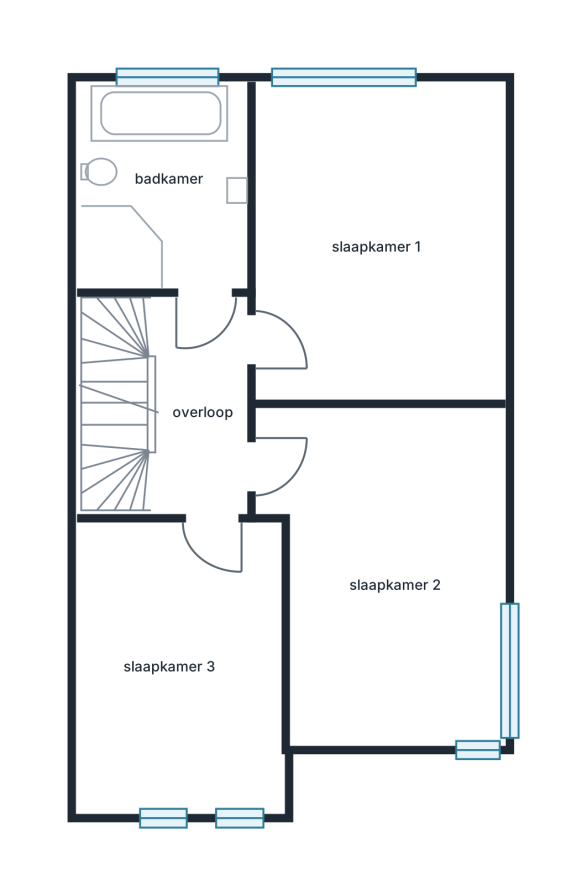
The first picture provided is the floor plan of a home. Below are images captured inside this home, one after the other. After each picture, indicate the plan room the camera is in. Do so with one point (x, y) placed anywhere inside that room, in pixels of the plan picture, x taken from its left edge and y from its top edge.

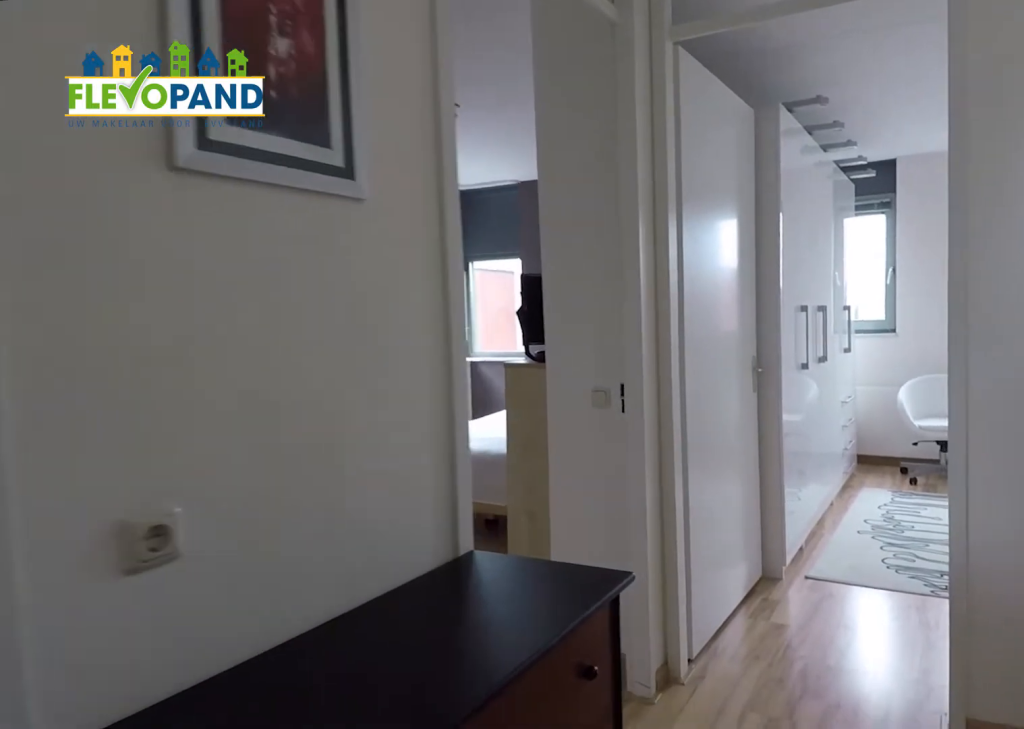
(199, 373)
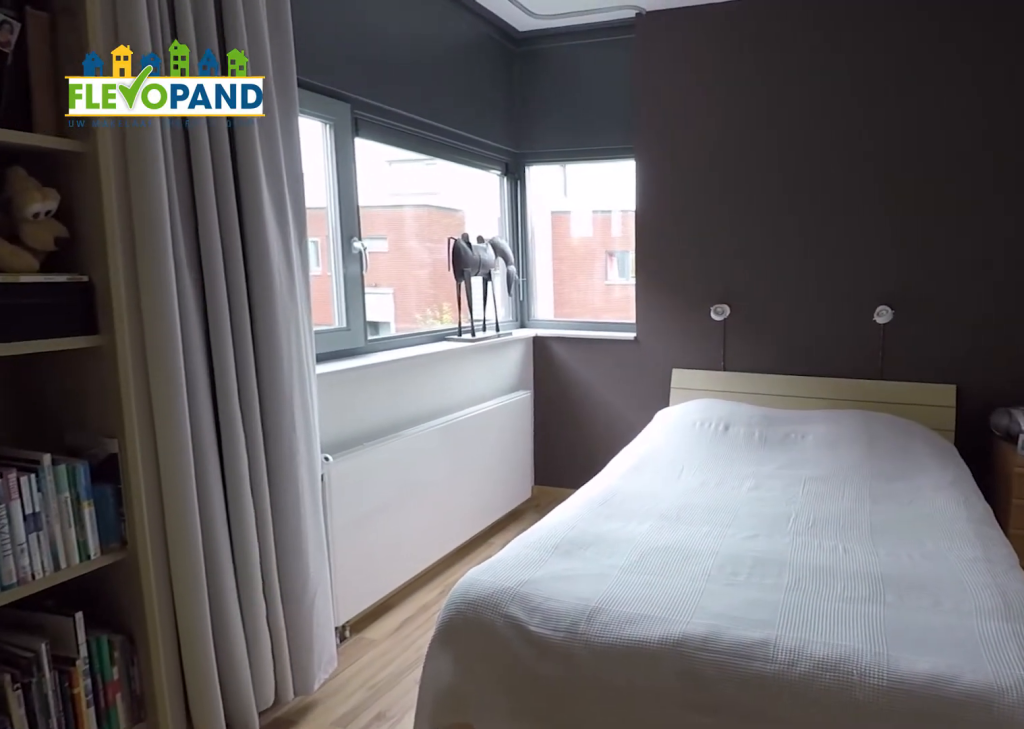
(395, 573)
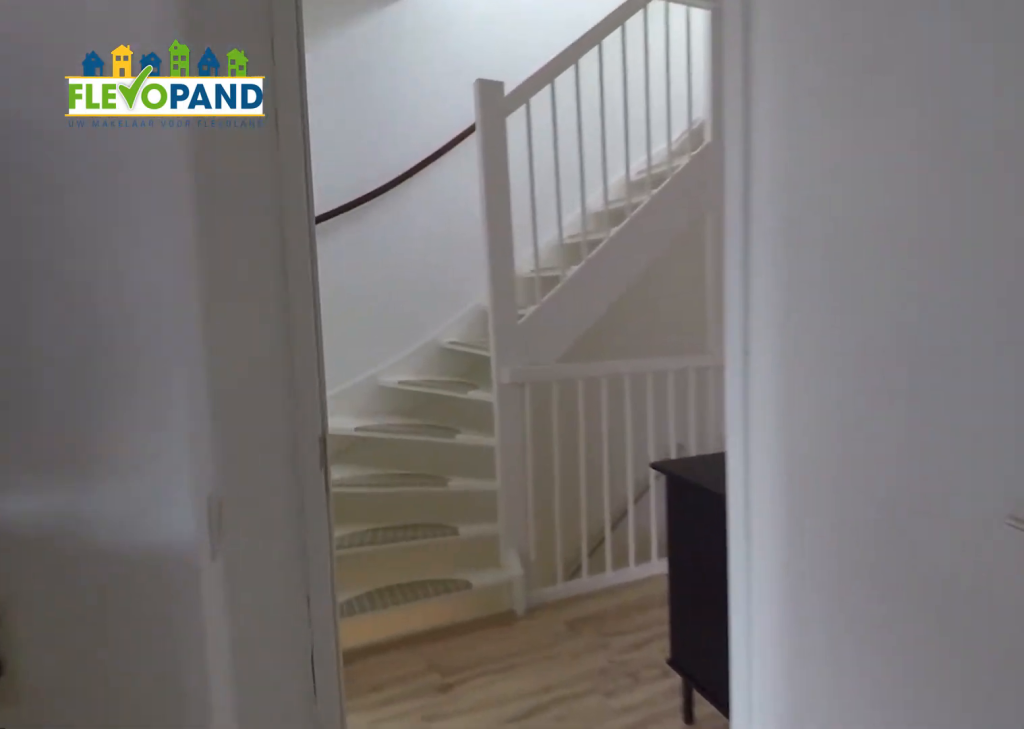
(395, 573)
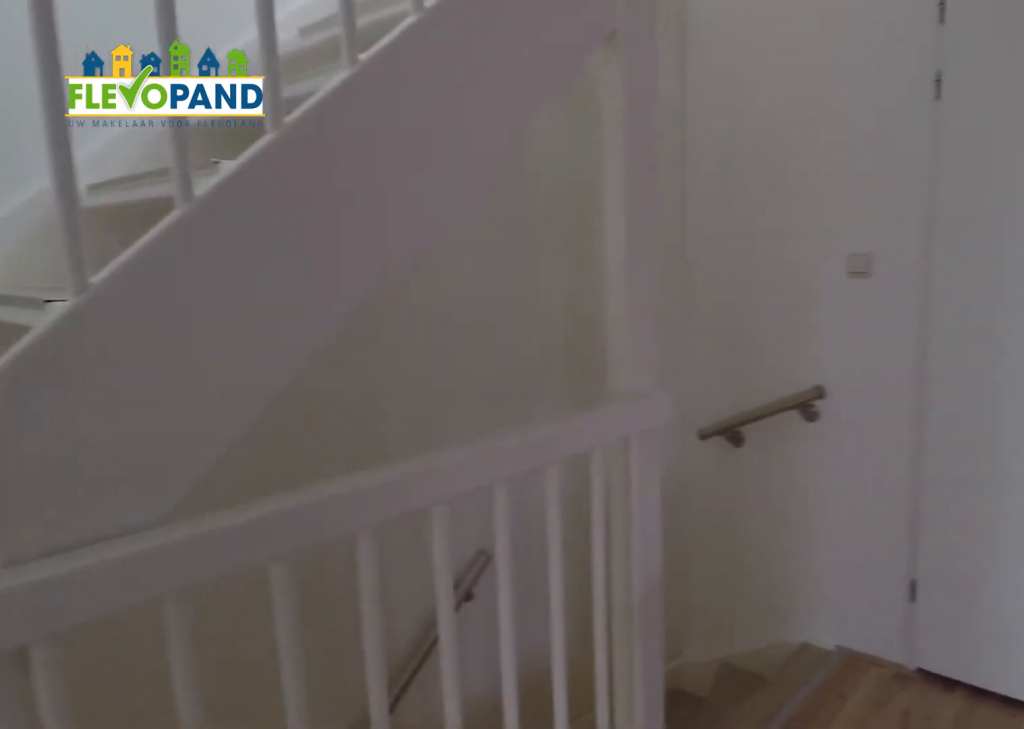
(200, 383)
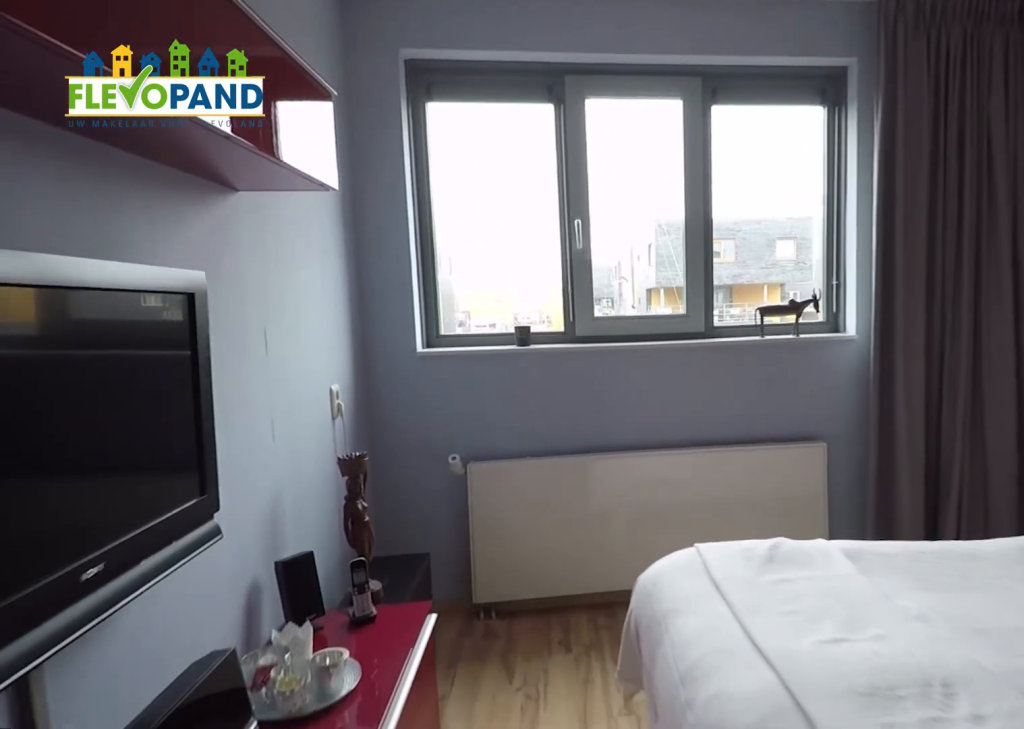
(384, 240)
